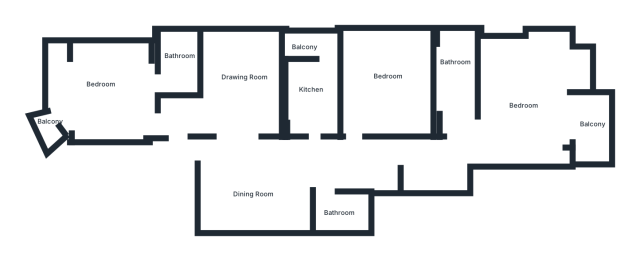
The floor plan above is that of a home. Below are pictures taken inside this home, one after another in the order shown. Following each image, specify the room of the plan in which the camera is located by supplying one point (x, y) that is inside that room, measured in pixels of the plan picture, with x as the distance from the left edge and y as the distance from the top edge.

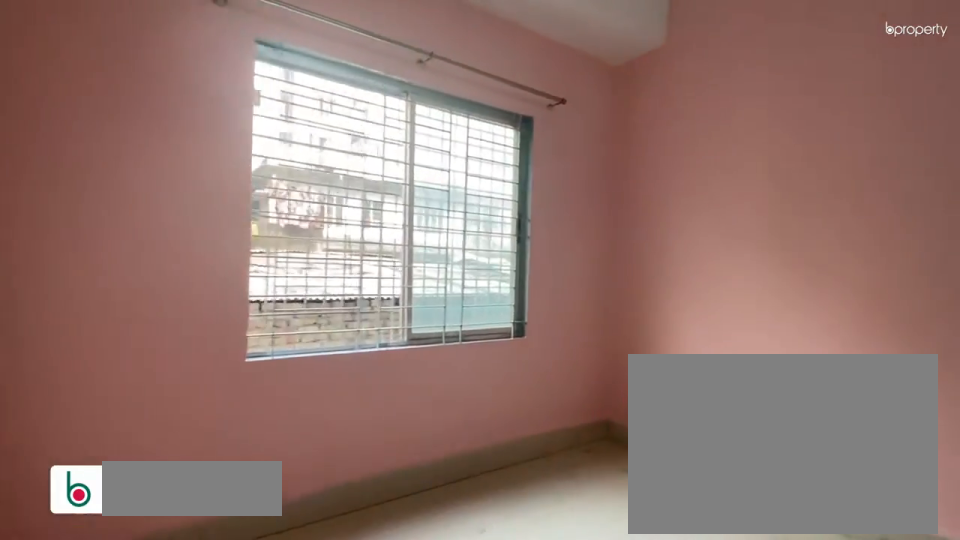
(240, 85)
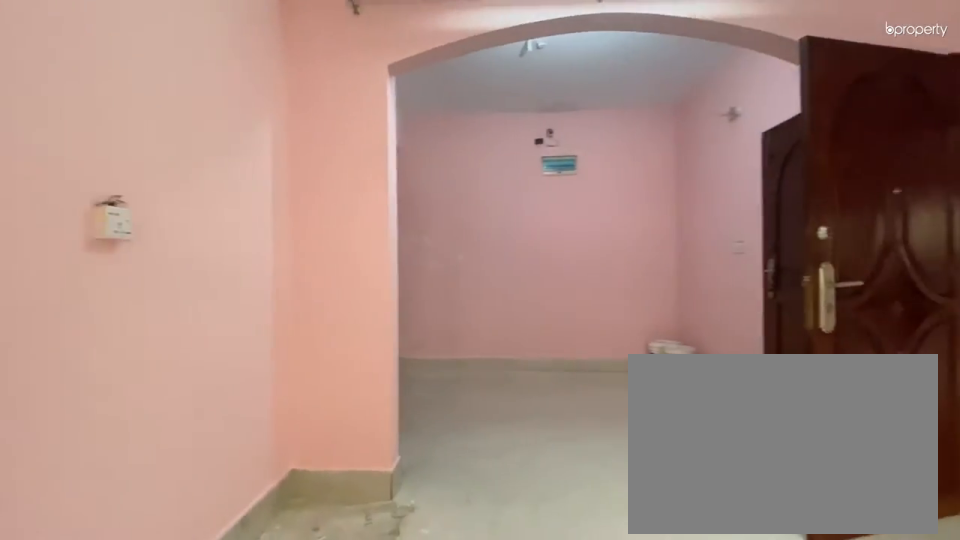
(237, 96)
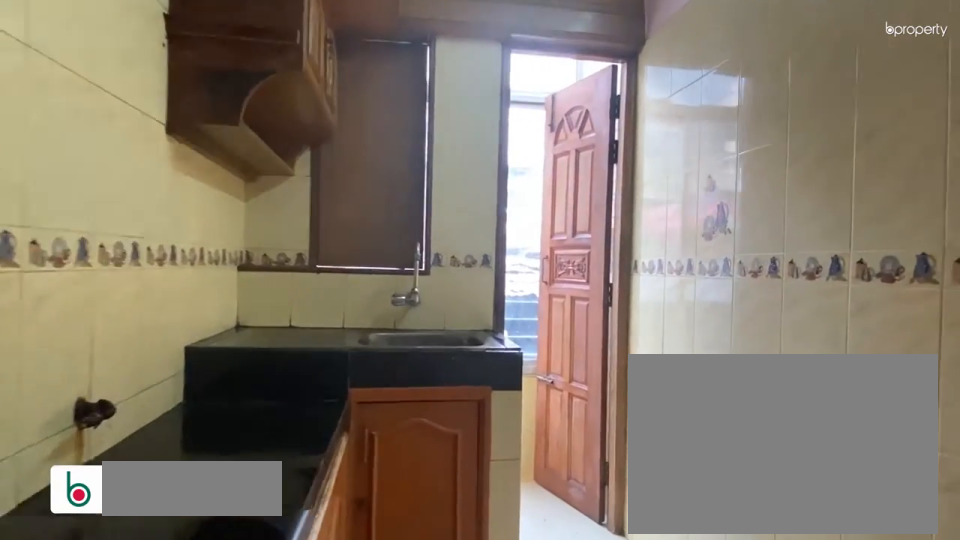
(312, 96)
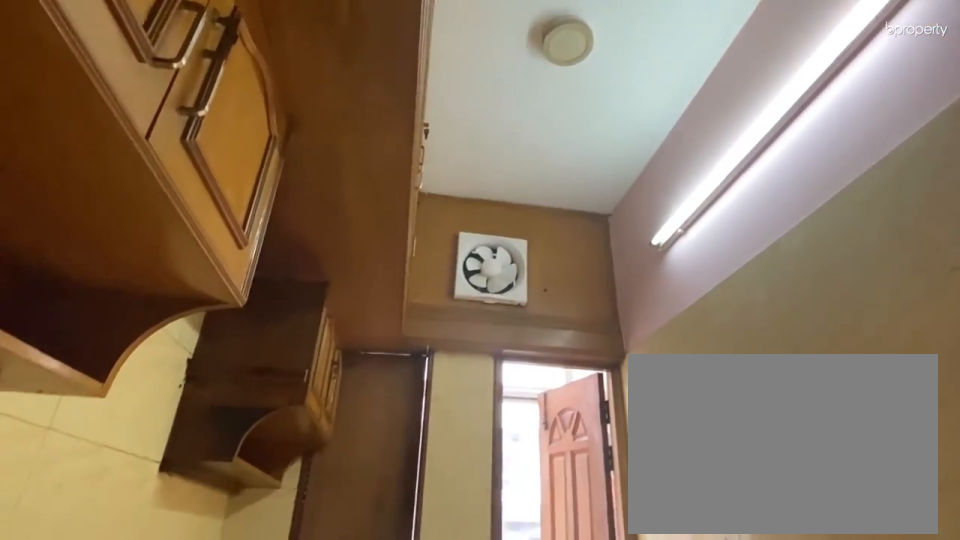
(312, 96)
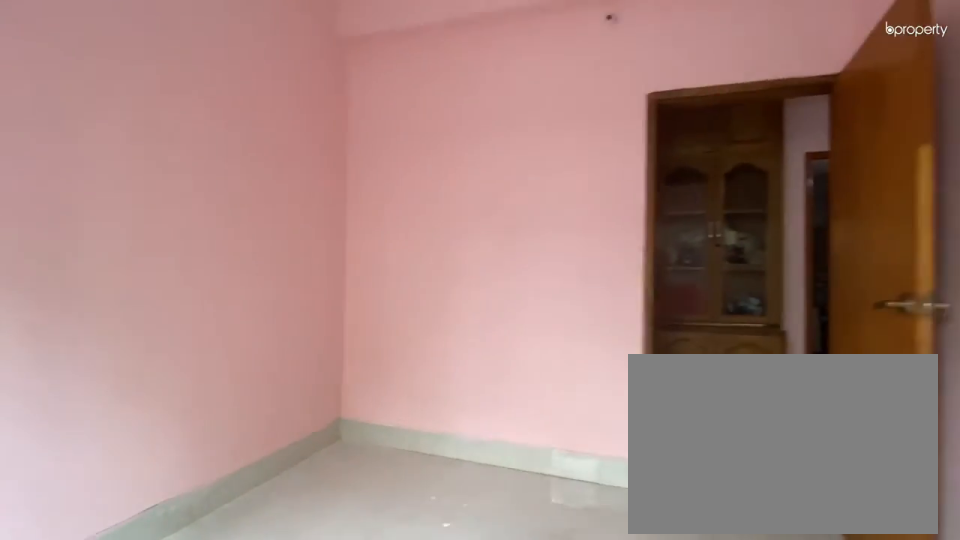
(387, 93)
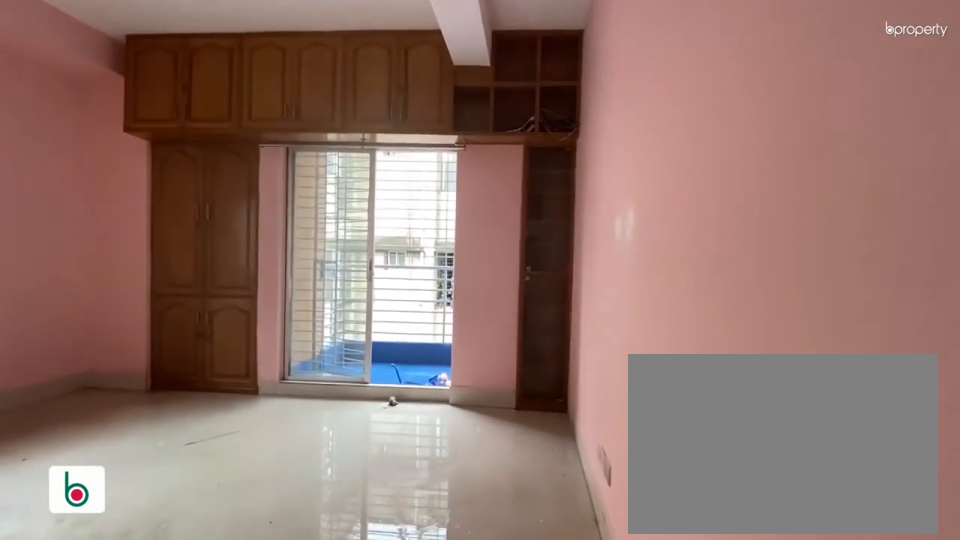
(522, 113)
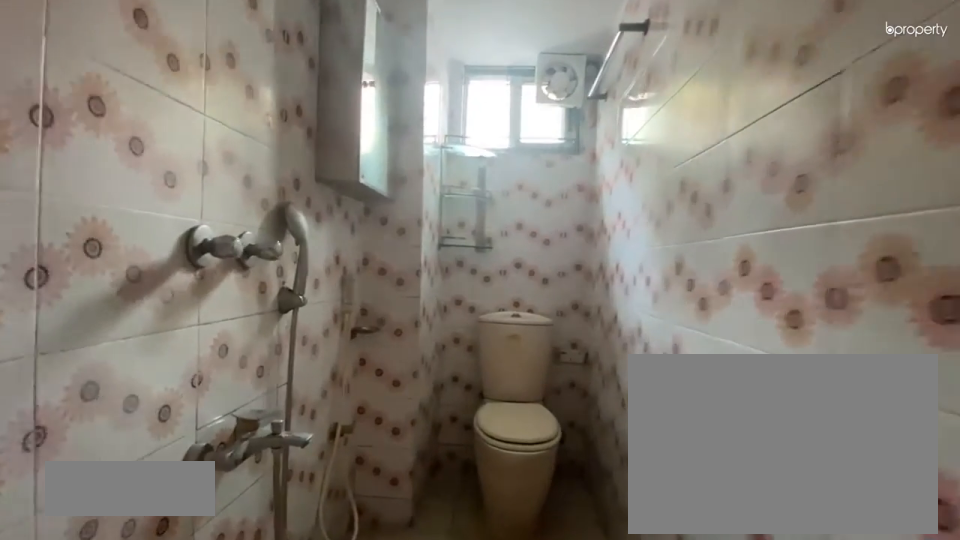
(457, 77)
